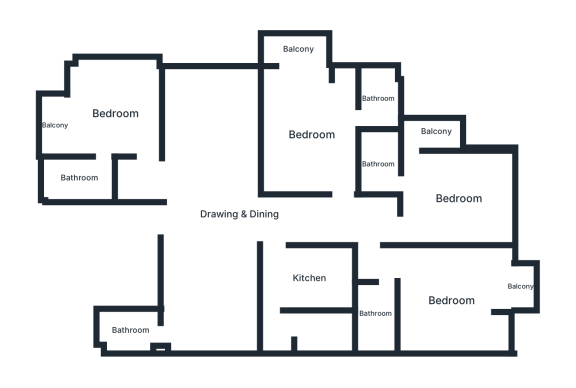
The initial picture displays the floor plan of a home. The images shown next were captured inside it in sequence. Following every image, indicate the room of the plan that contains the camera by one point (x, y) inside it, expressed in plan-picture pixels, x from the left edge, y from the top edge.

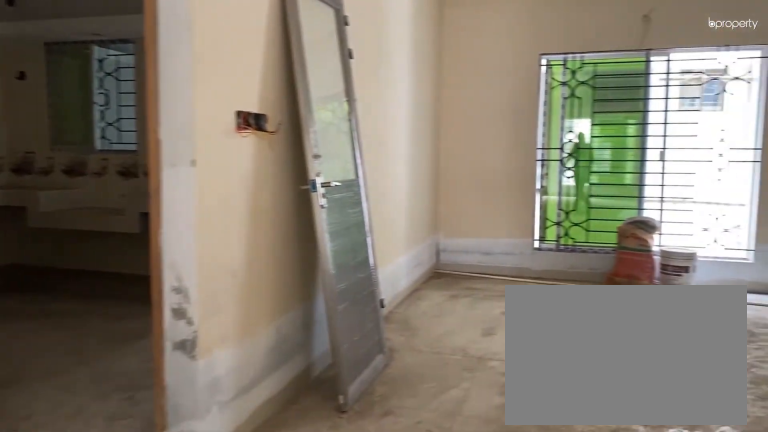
(239, 214)
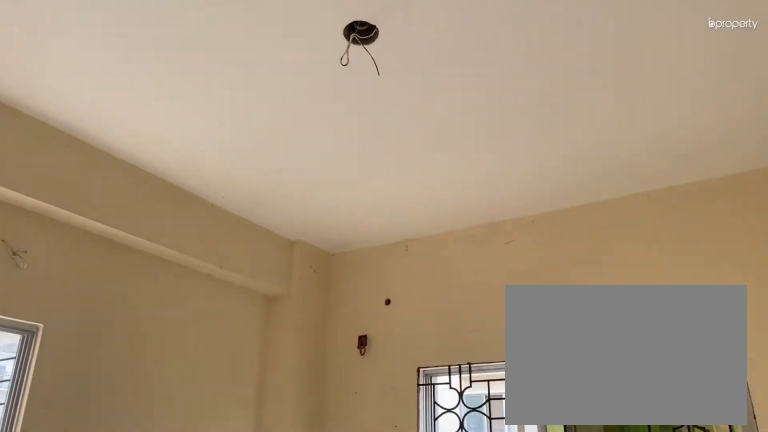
(116, 114)
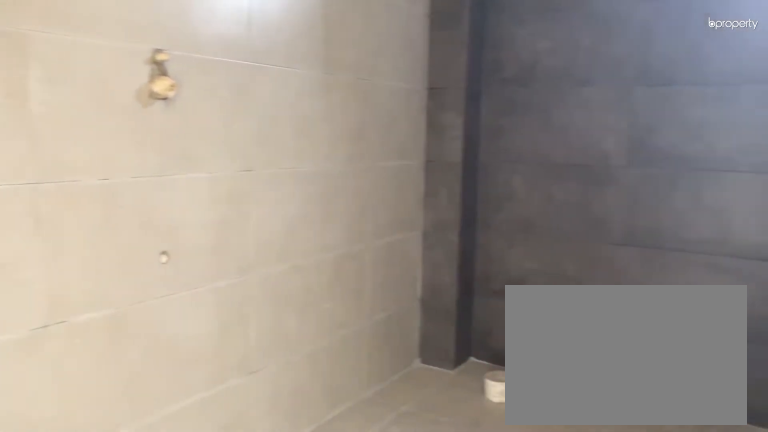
(79, 178)
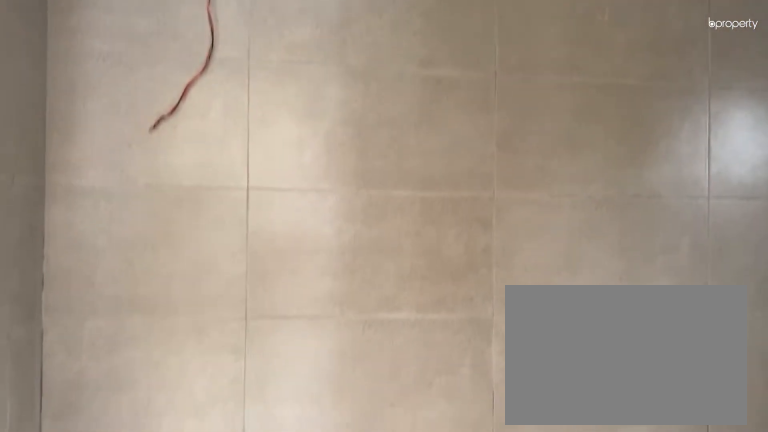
(79, 178)
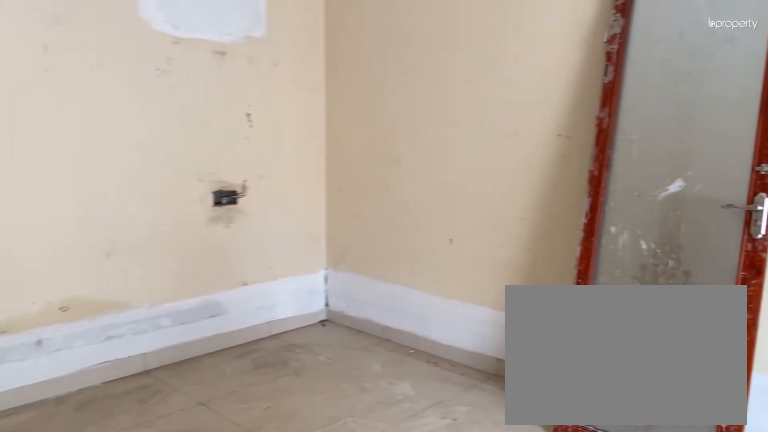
(311, 135)
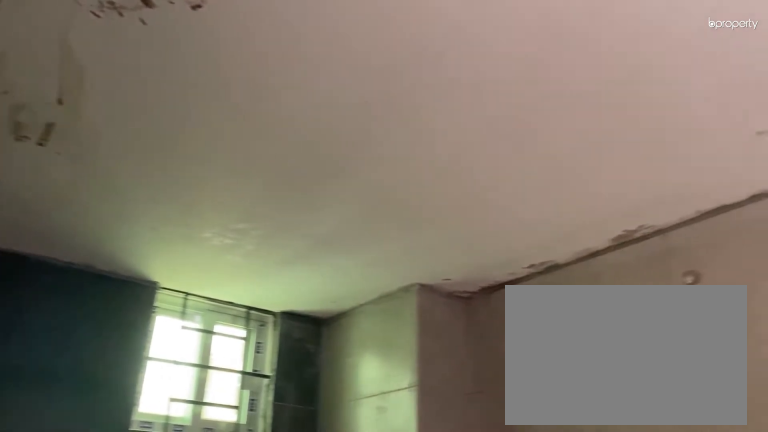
(379, 99)
